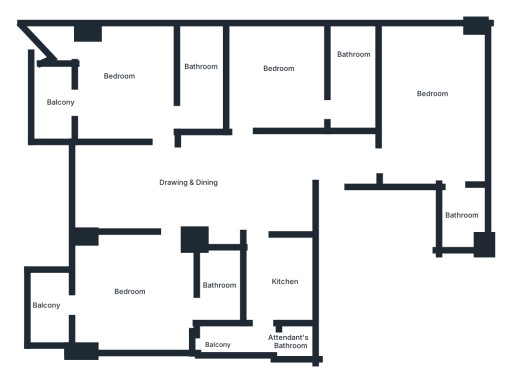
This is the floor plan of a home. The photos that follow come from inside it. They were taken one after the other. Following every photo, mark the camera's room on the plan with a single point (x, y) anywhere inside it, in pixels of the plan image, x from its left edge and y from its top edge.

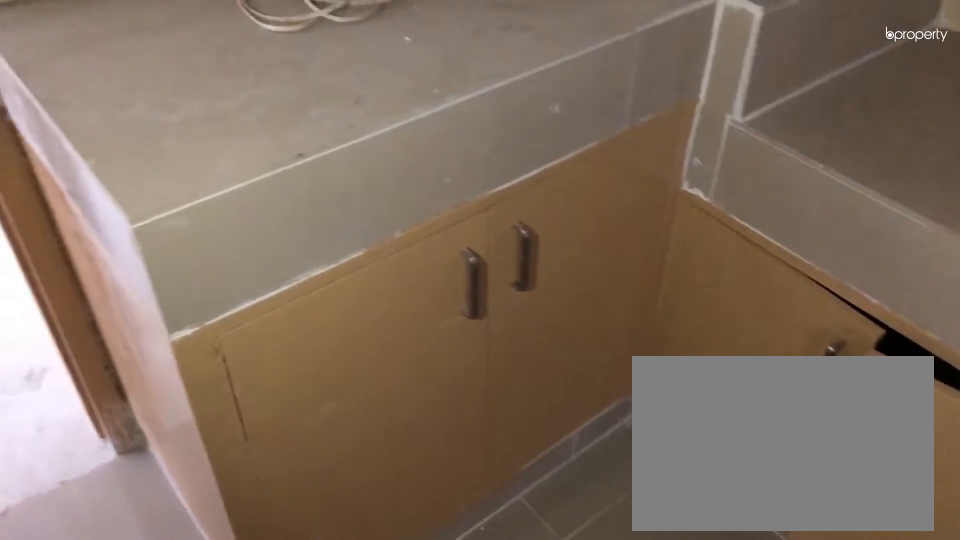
(279, 268)
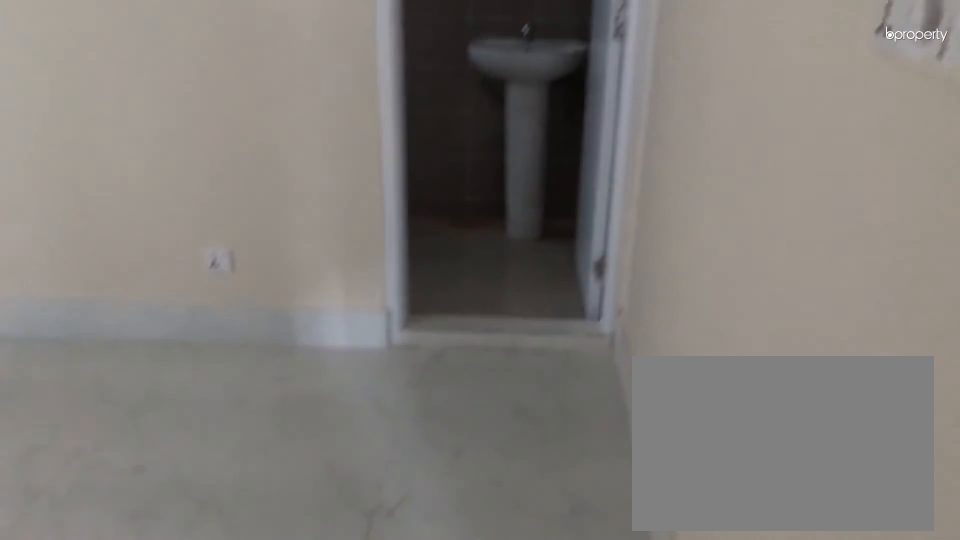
(289, 85)
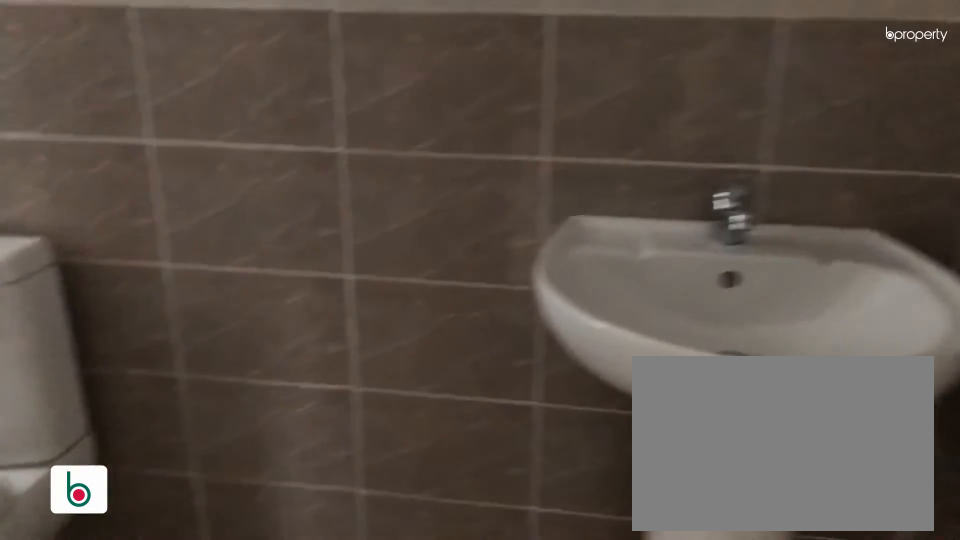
(356, 84)
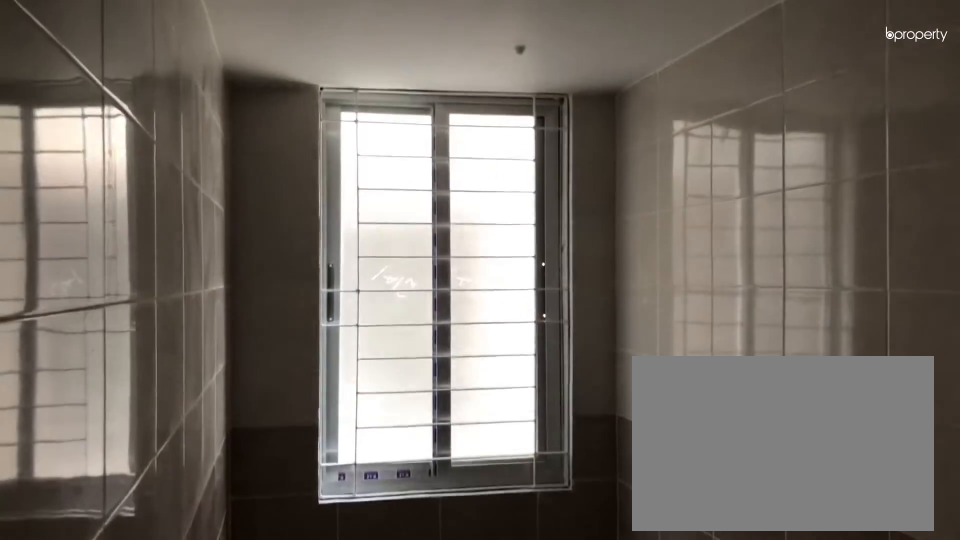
(356, 84)
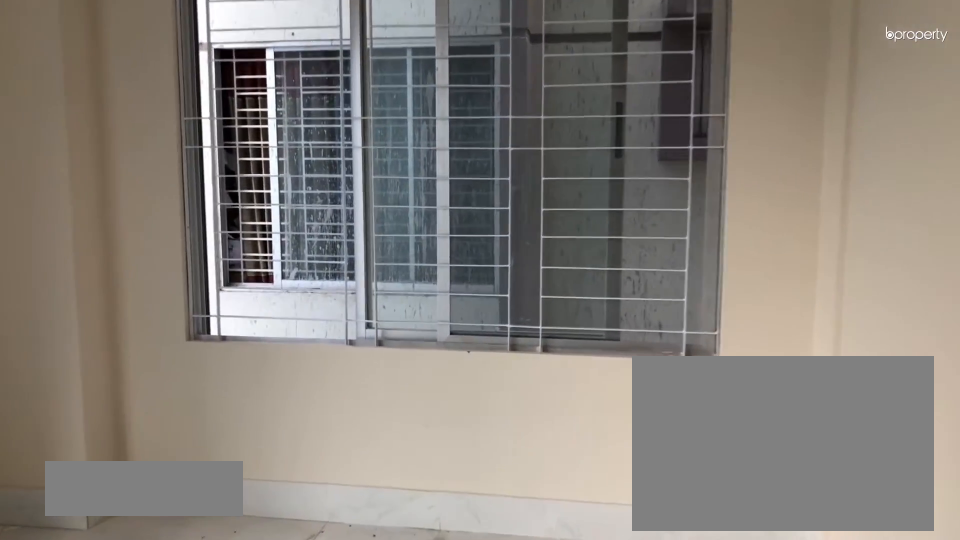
(123, 91)
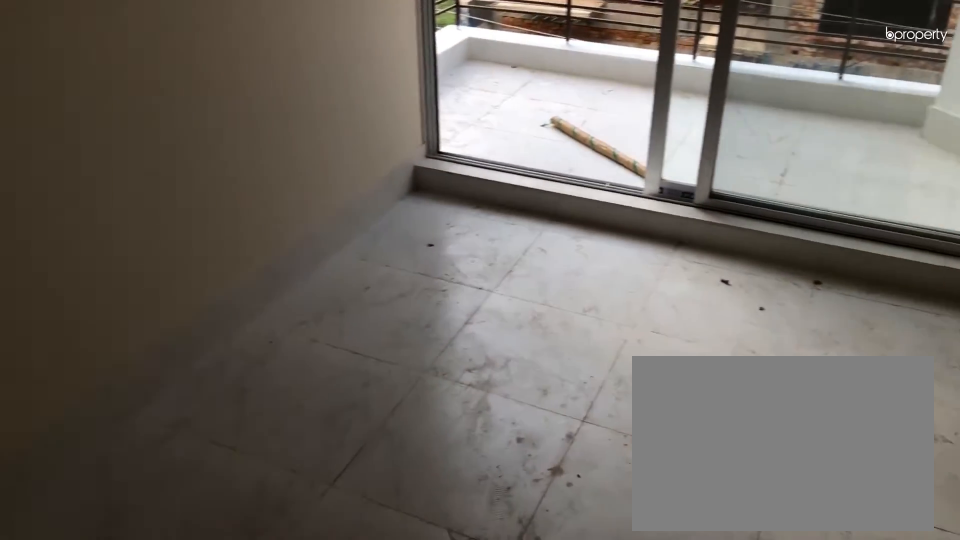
(123, 91)
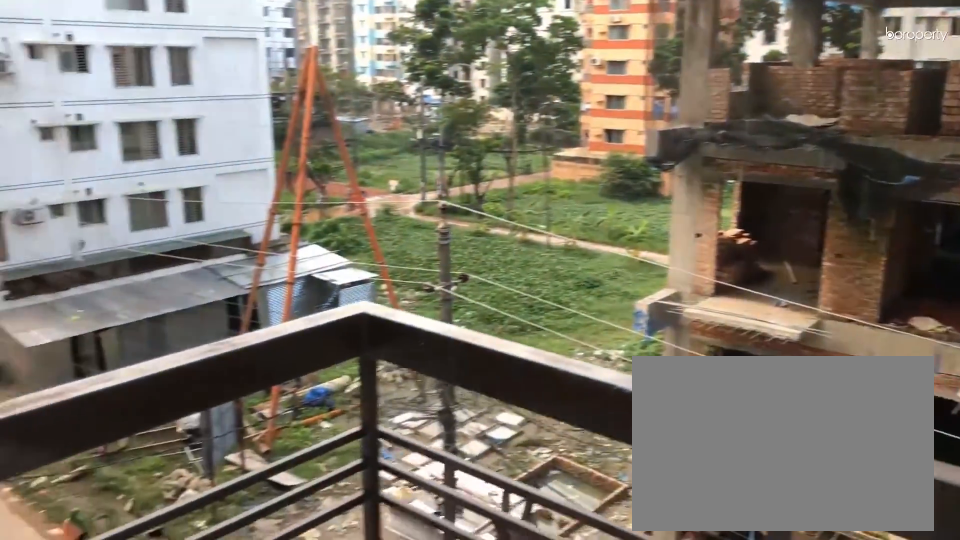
(57, 103)
